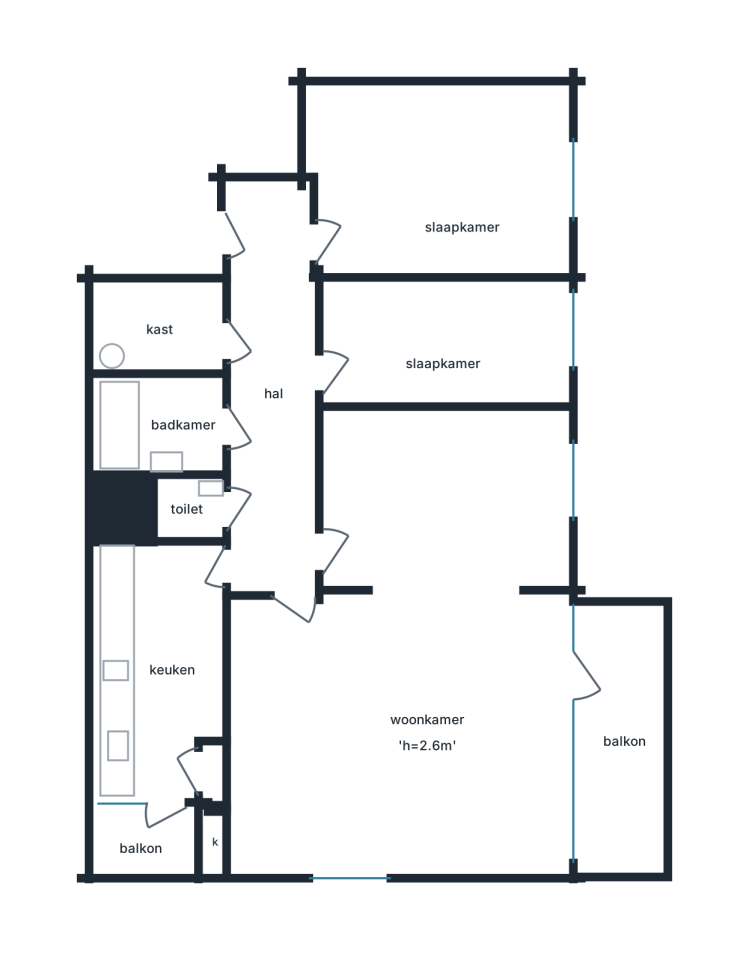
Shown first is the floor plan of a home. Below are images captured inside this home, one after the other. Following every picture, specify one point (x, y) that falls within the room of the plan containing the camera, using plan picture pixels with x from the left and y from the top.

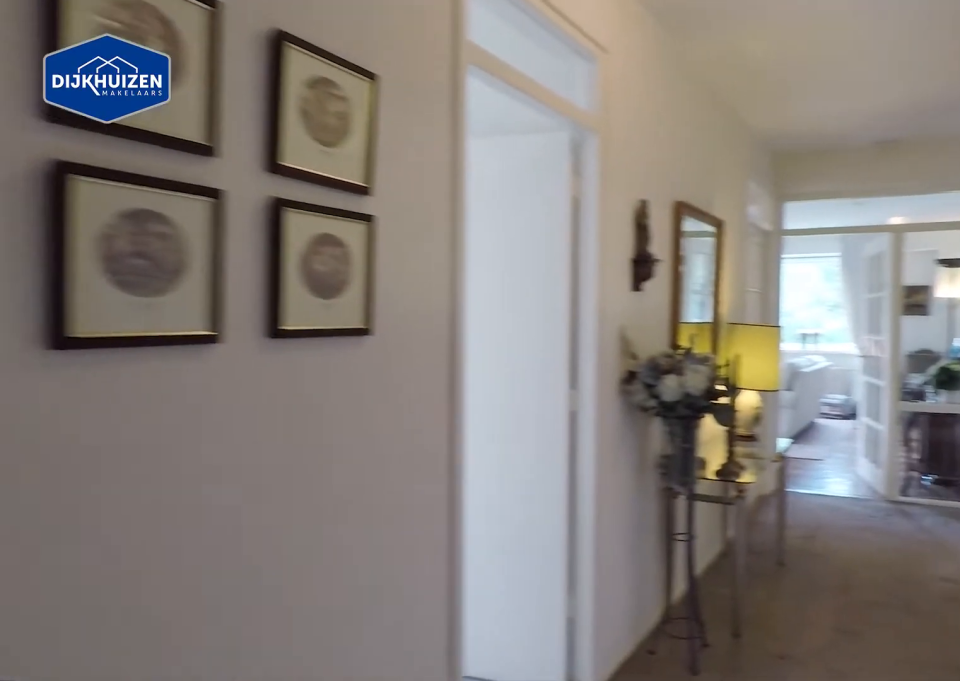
(273, 394)
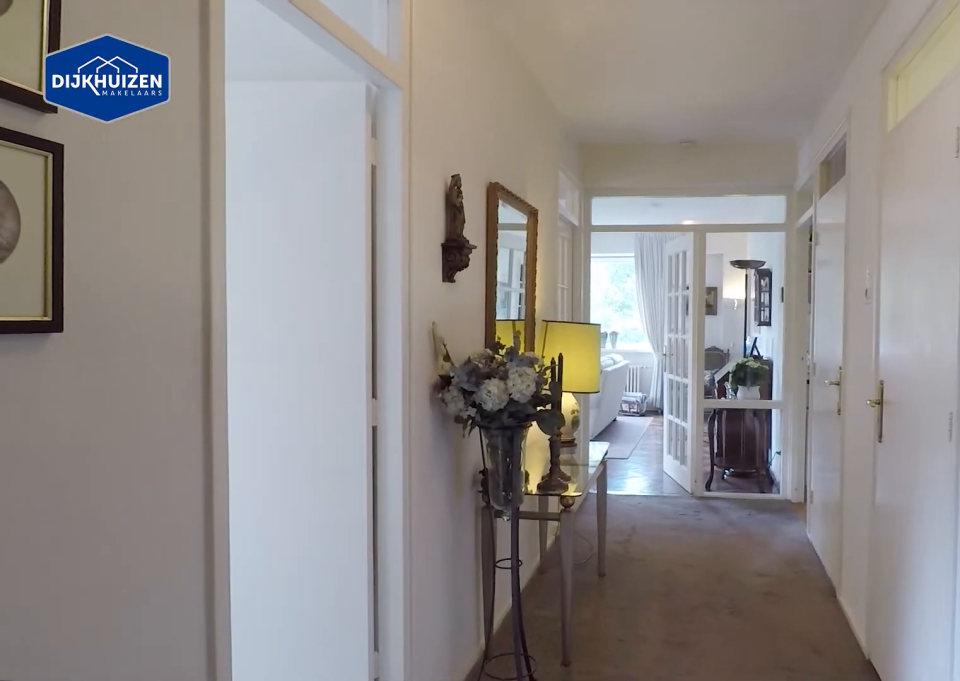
(273, 394)
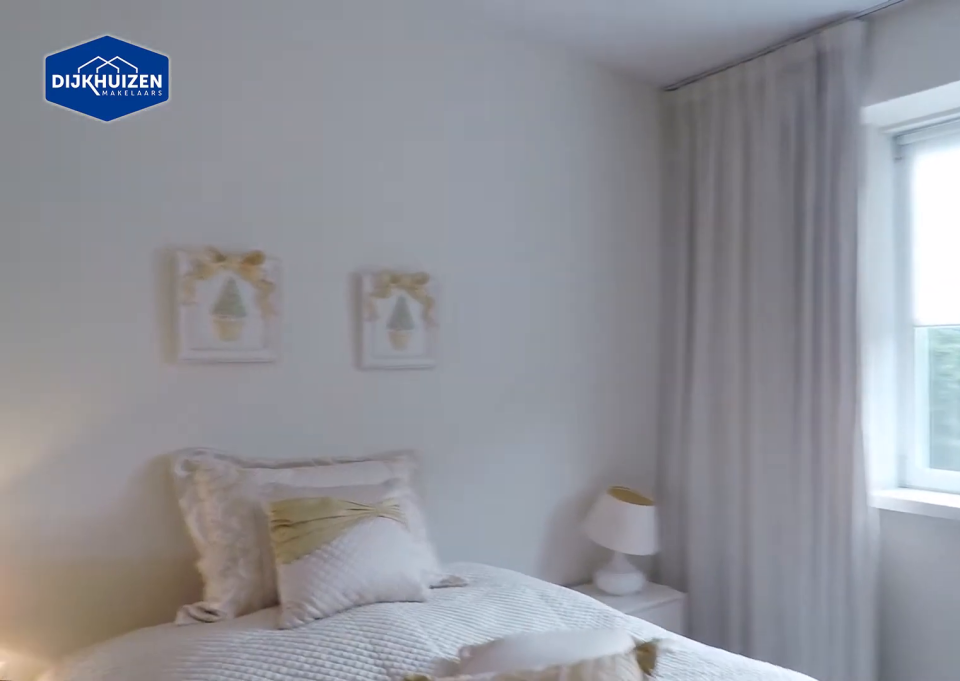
(439, 177)
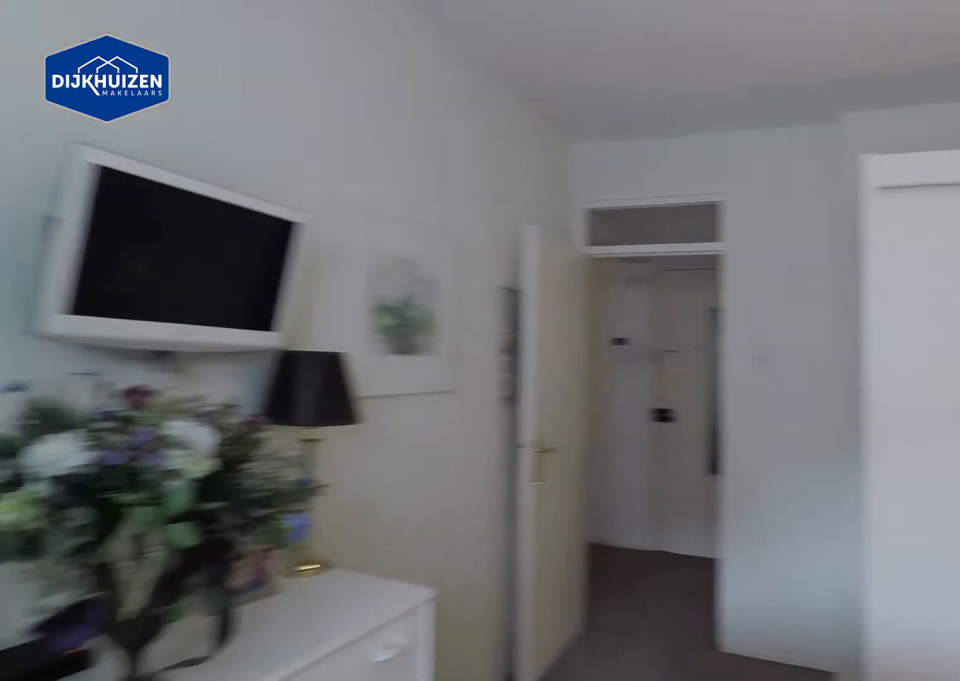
(439, 177)
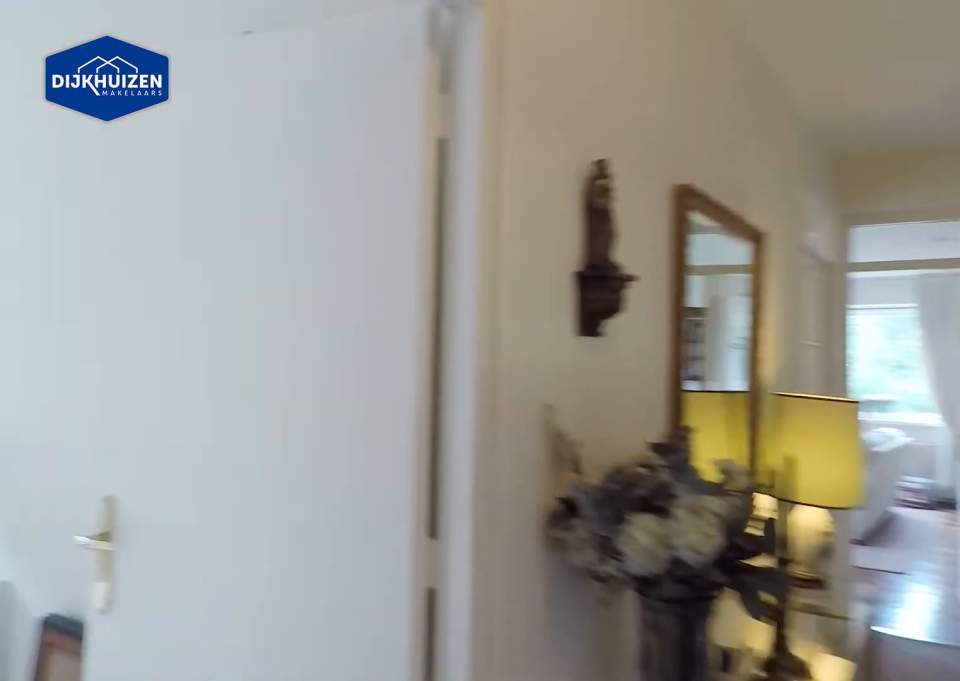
(273, 394)
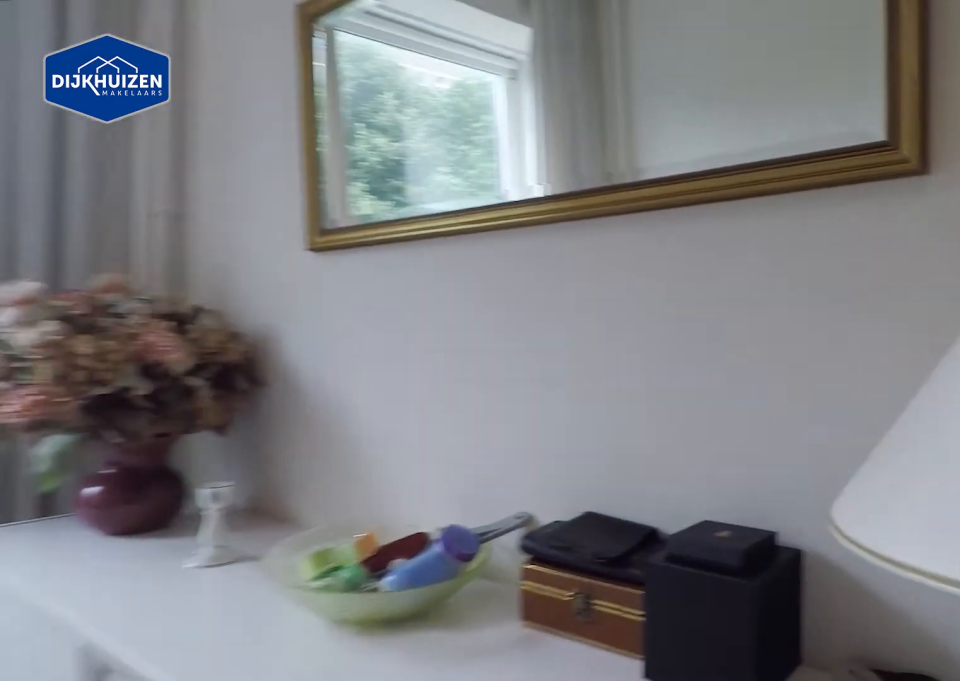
(444, 346)
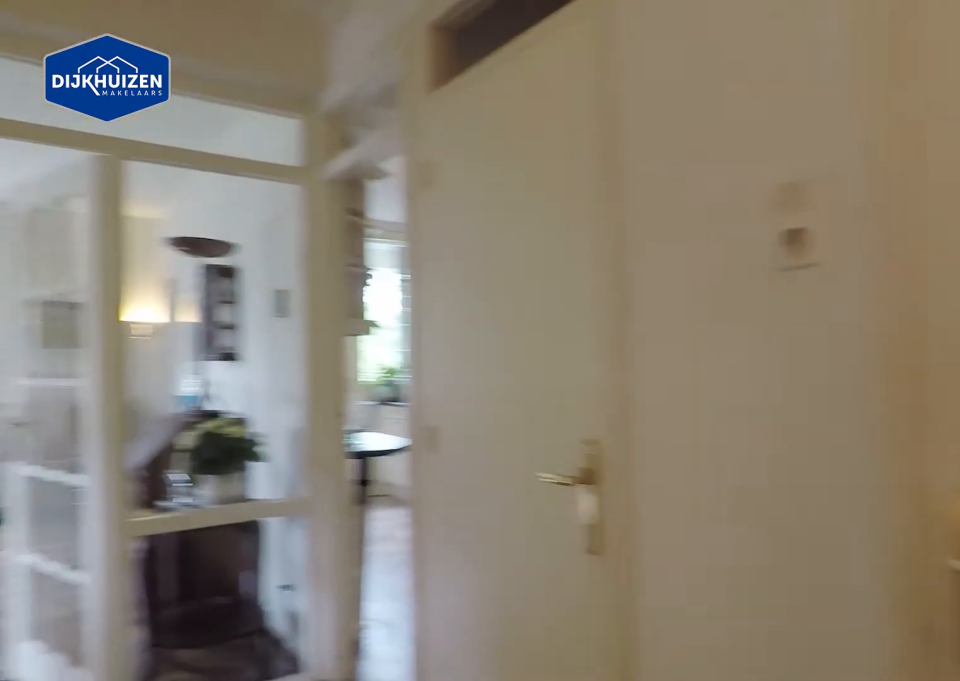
(273, 394)
